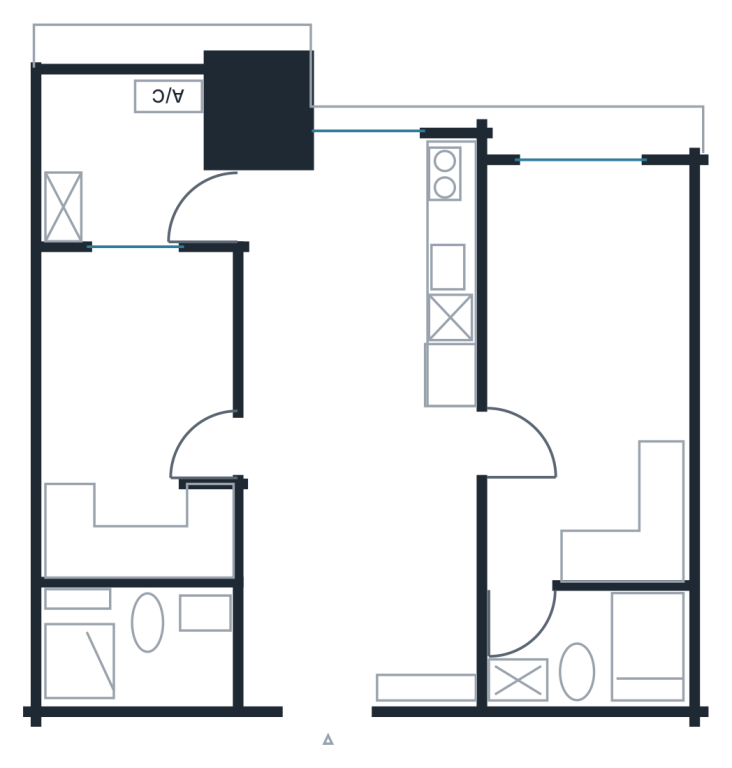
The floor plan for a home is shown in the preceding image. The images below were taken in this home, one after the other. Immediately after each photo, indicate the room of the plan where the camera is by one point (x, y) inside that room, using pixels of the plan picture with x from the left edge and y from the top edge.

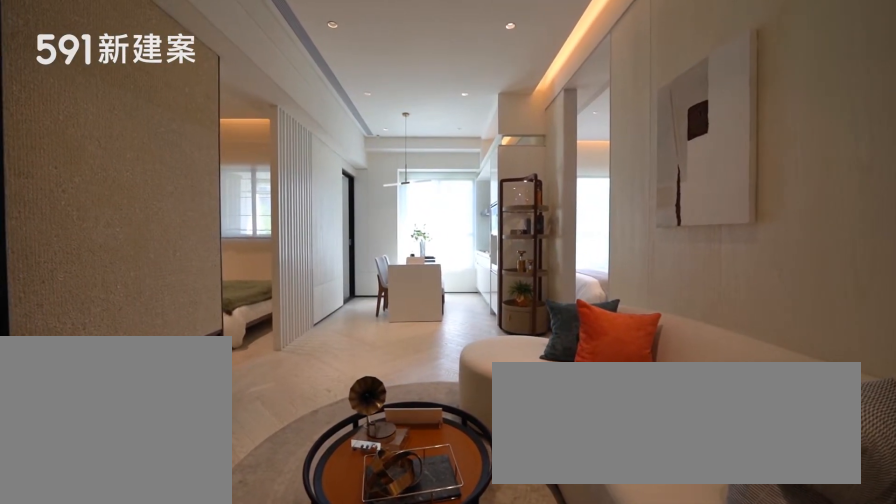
(360, 586)
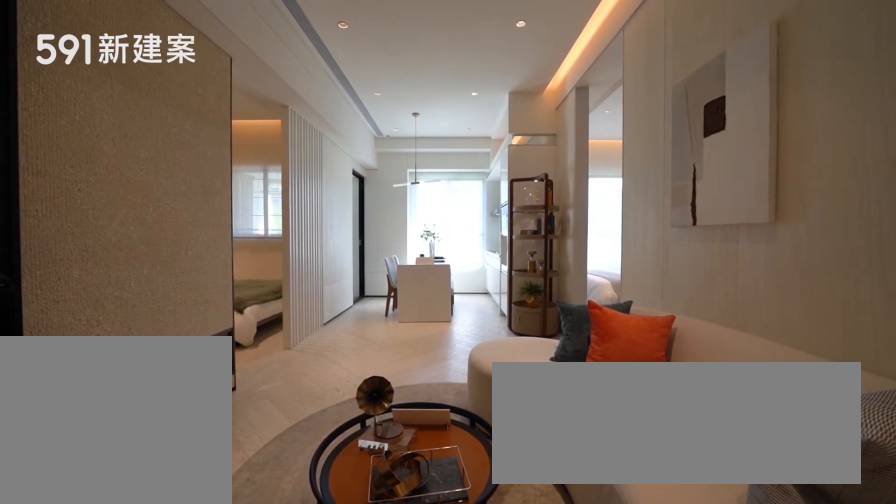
(360, 586)
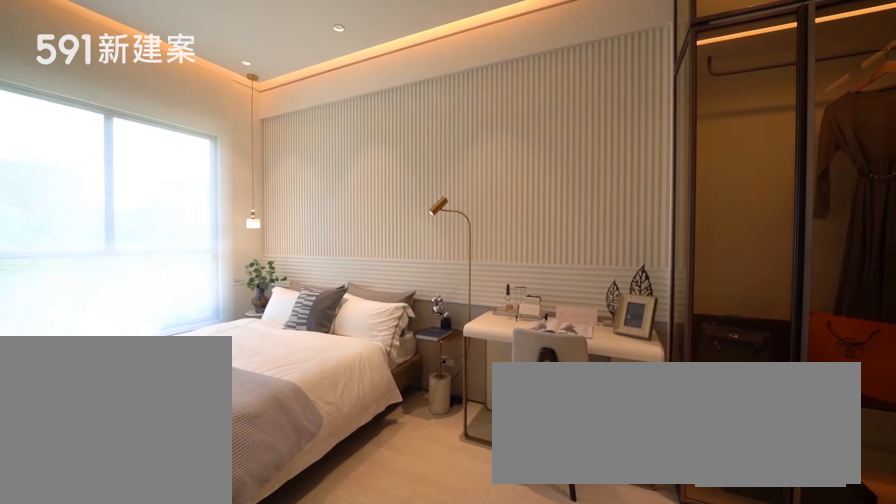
(587, 373)
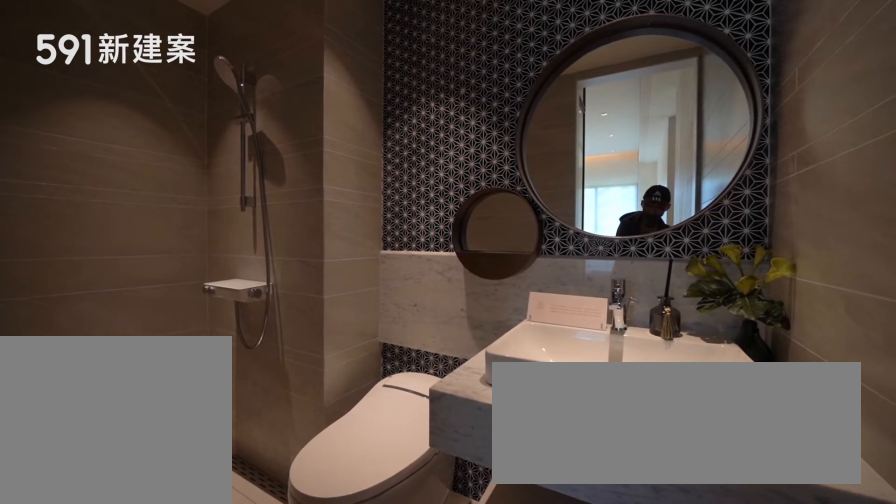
(588, 642)
